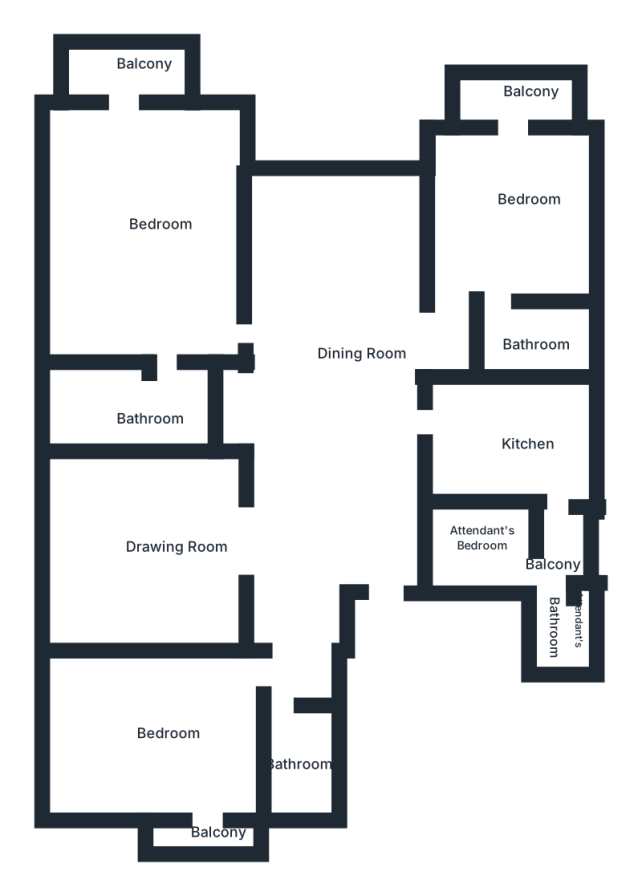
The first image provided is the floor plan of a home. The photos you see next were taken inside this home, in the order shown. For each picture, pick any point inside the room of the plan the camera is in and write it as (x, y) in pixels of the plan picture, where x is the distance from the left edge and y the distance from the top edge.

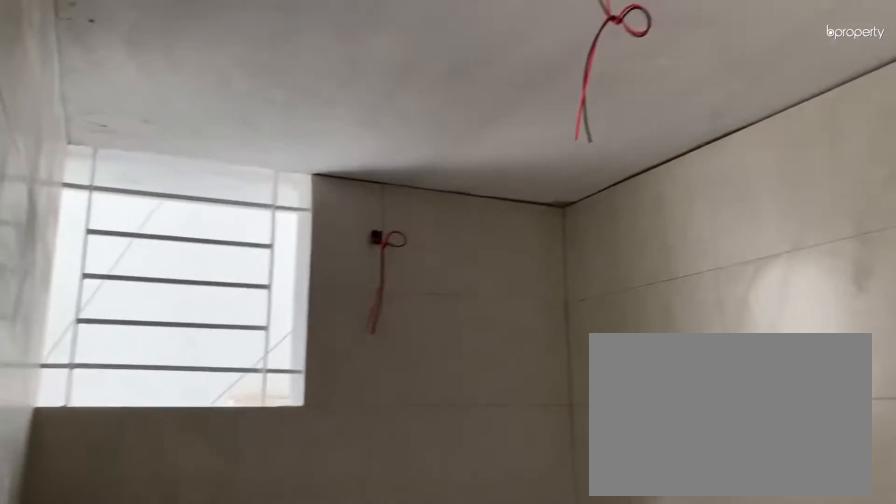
(527, 340)
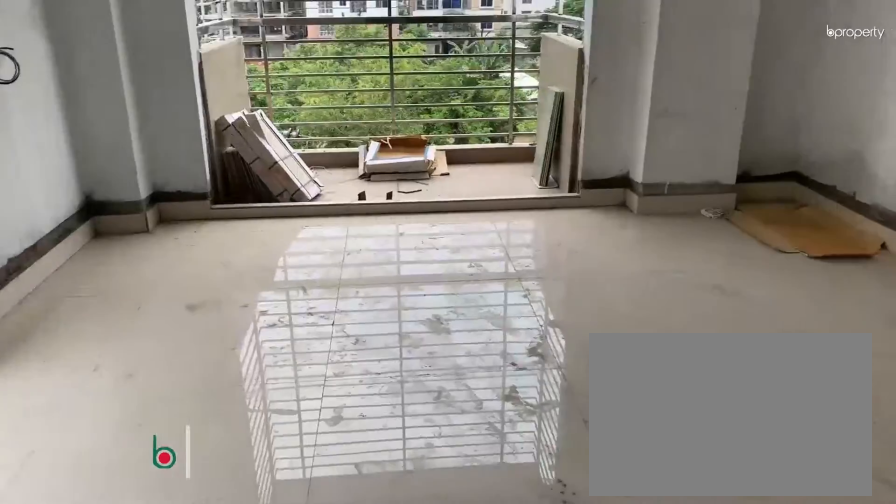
(161, 251)
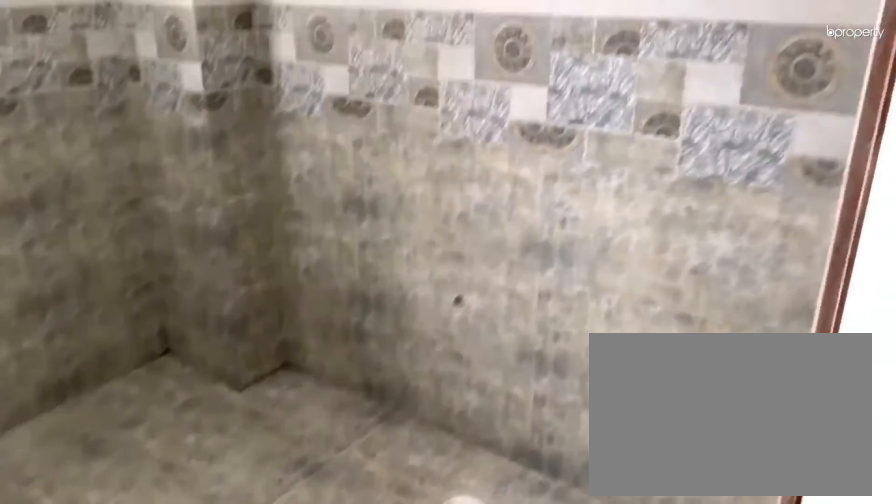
(132, 411)
